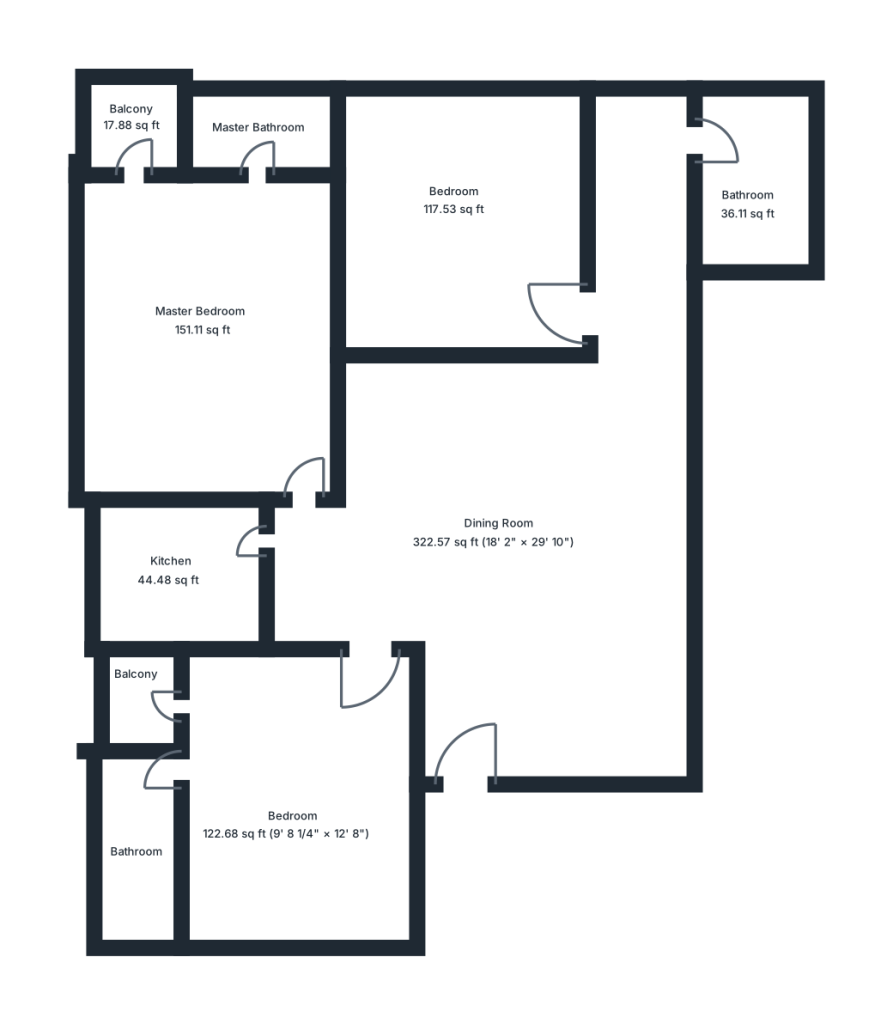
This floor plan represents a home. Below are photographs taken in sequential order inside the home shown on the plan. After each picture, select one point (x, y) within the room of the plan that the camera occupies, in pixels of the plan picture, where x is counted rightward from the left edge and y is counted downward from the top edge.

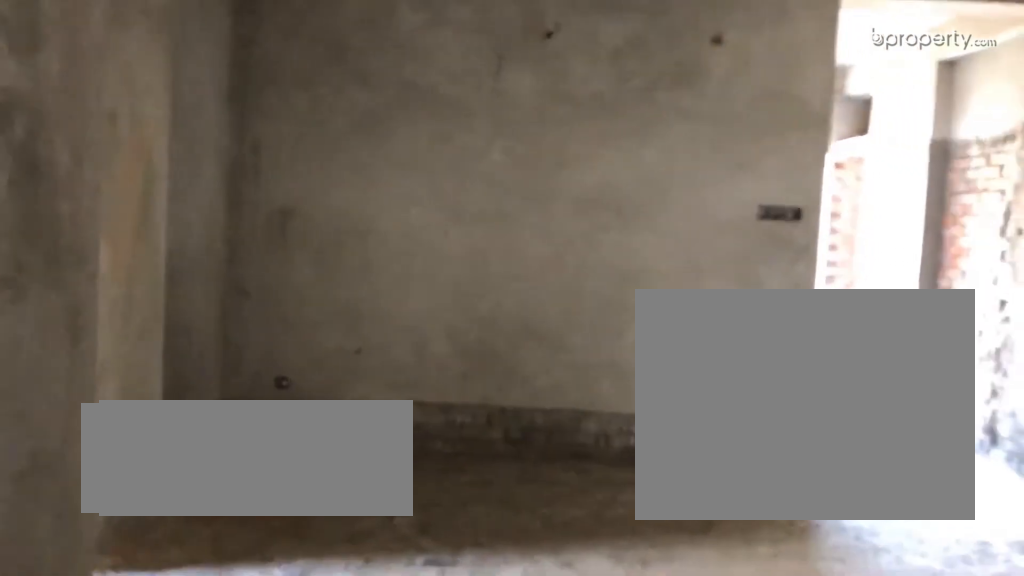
(500, 690)
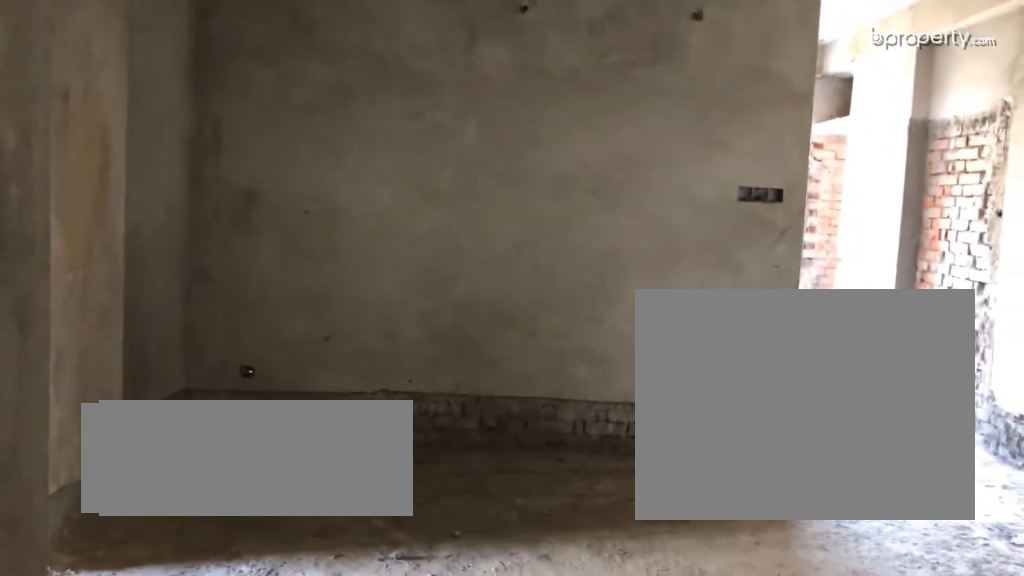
(500, 690)
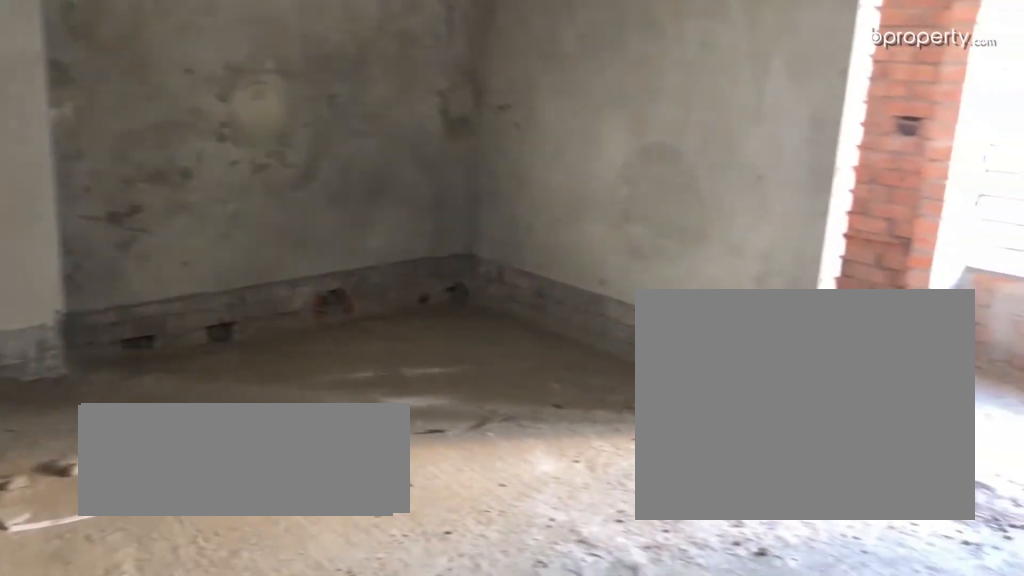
(293, 788)
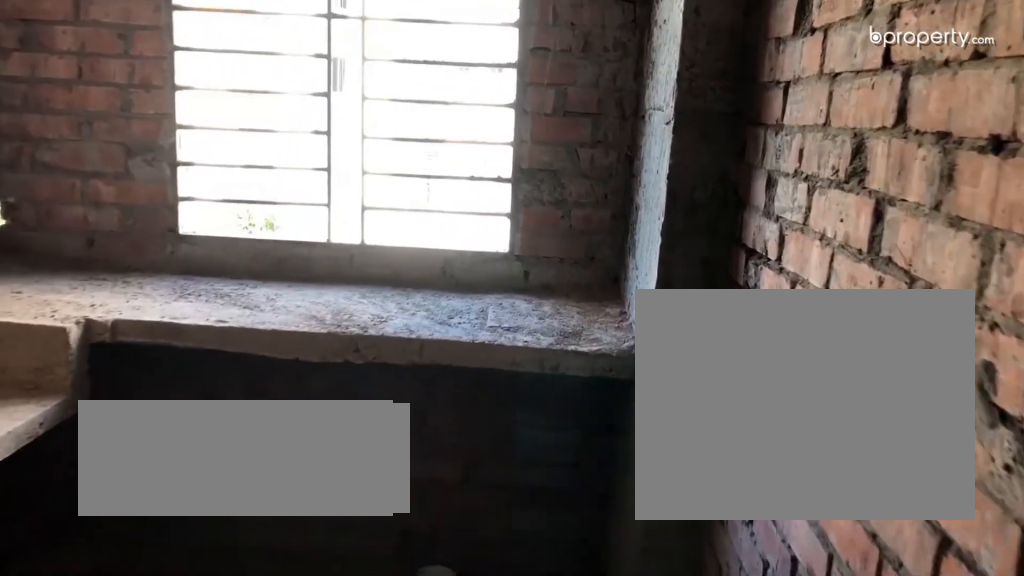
(176, 567)
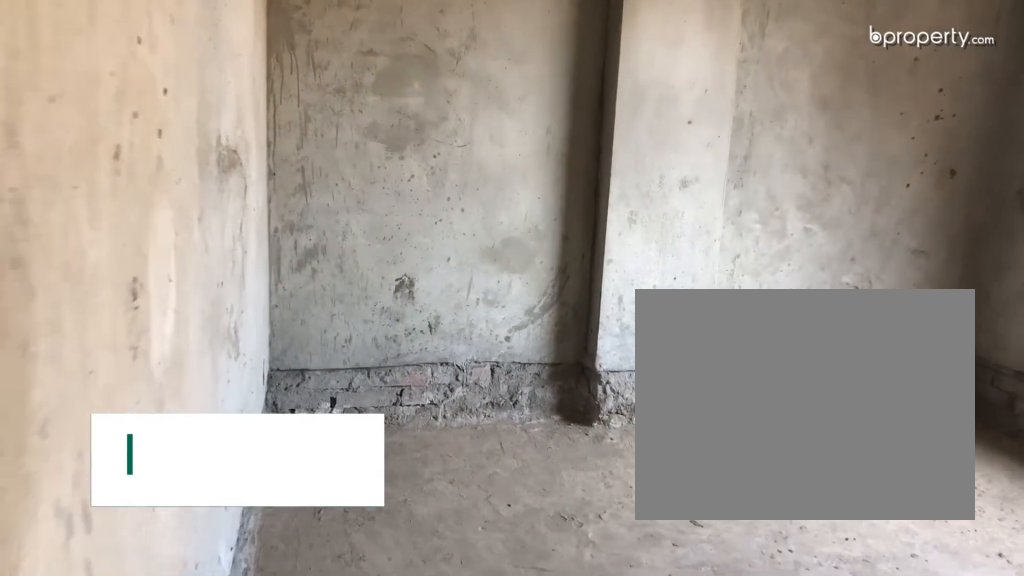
(480, 250)
